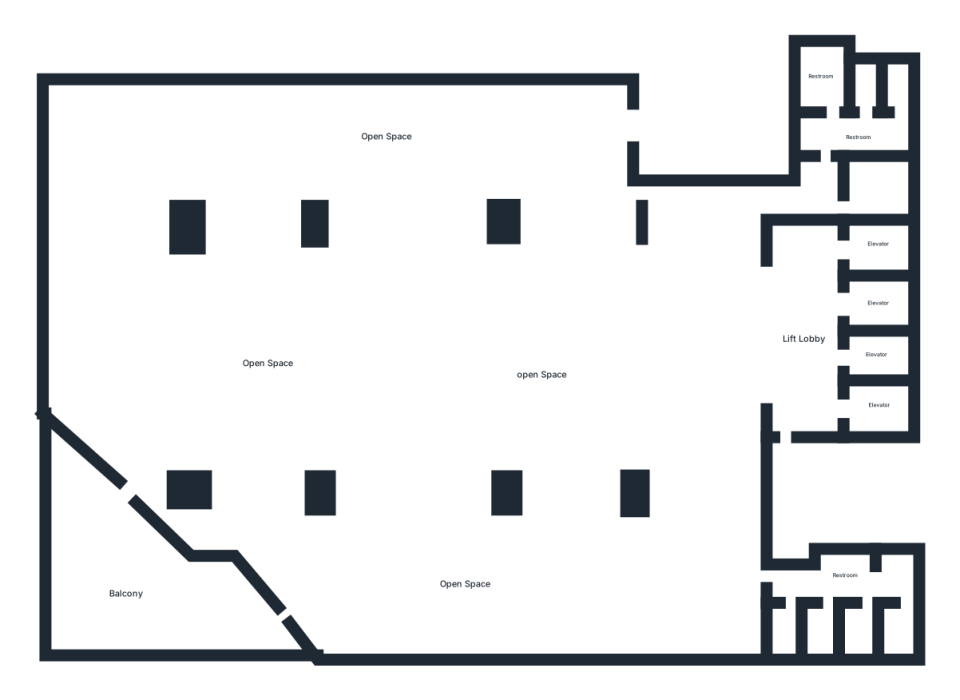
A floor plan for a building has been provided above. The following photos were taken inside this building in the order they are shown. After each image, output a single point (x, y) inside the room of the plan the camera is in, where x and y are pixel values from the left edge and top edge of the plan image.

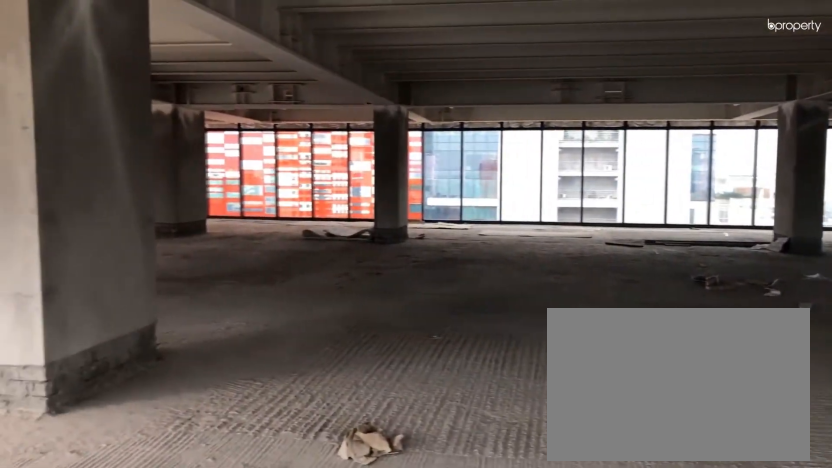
(445, 599)
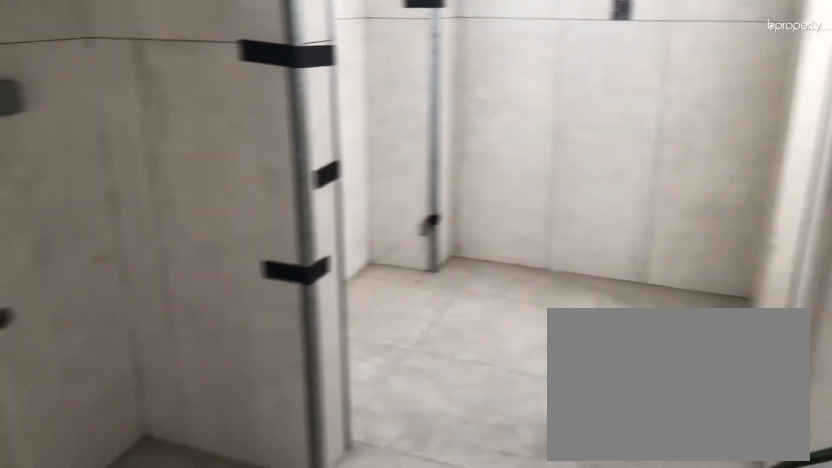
(843, 576)
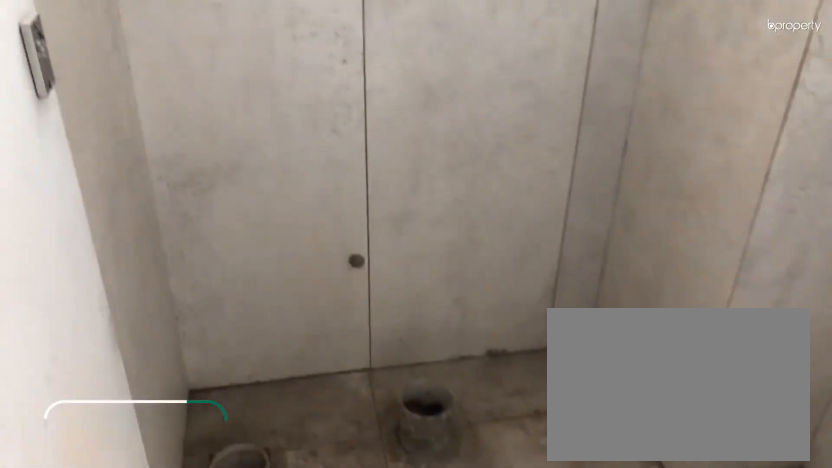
(779, 633)
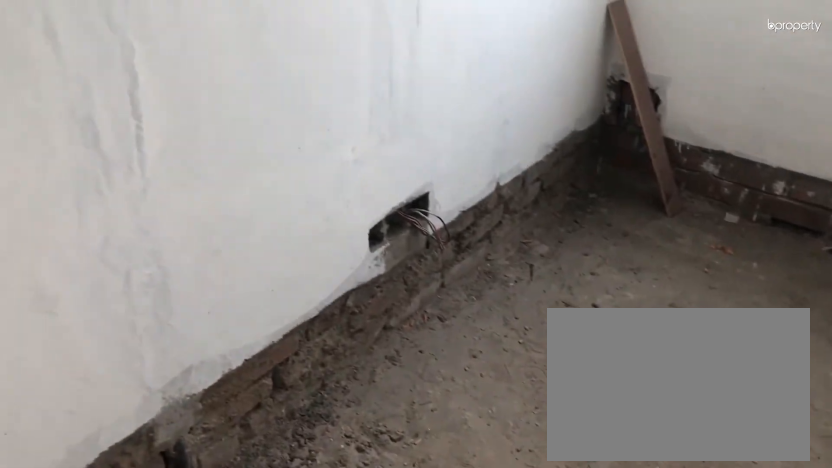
(874, 184)
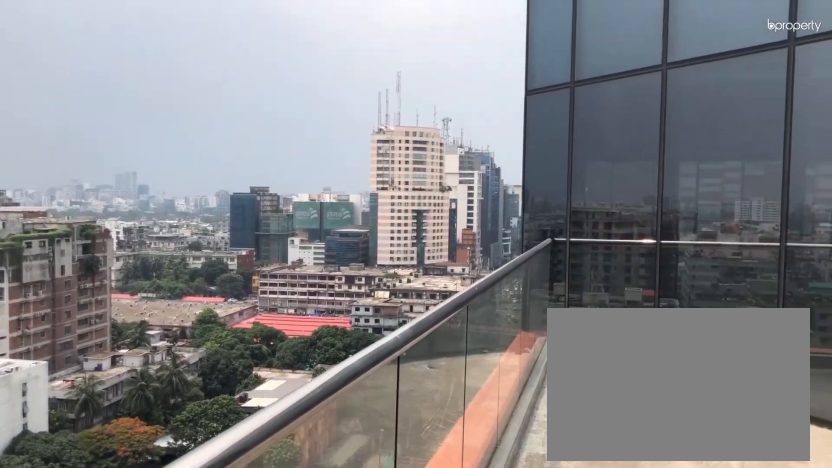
(118, 587)
